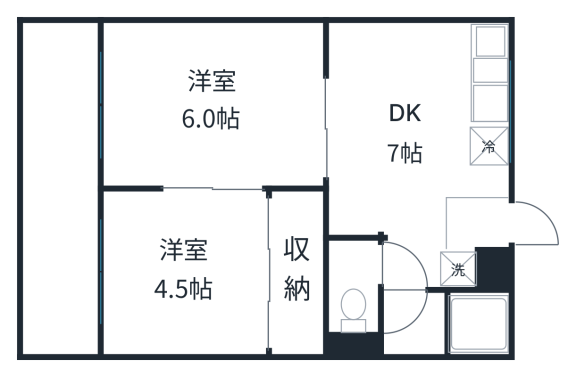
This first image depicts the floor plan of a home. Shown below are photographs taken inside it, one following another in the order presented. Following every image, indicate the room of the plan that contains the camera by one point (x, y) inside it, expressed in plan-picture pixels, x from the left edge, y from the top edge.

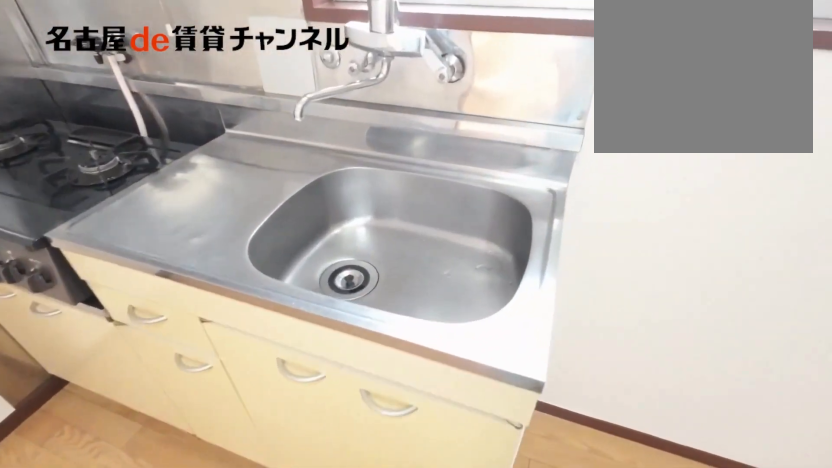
(487, 97)
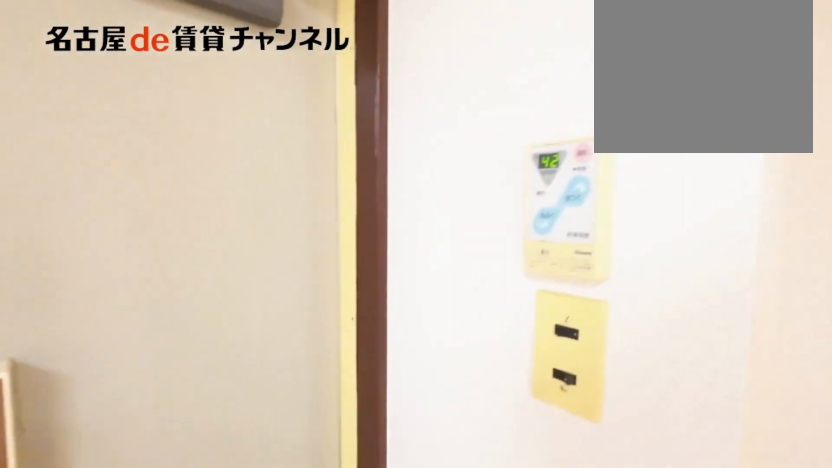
(426, 151)
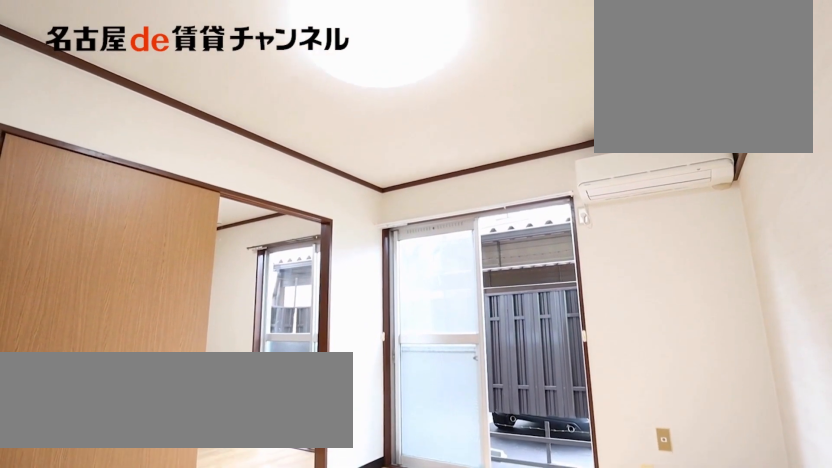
(213, 105)
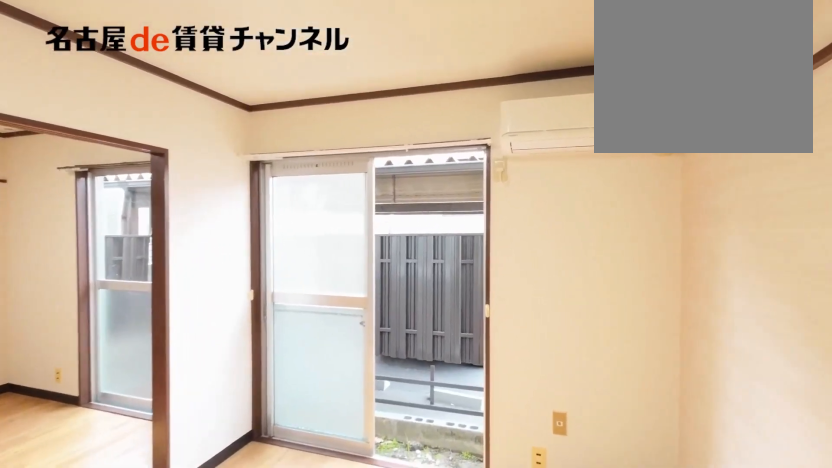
(213, 105)
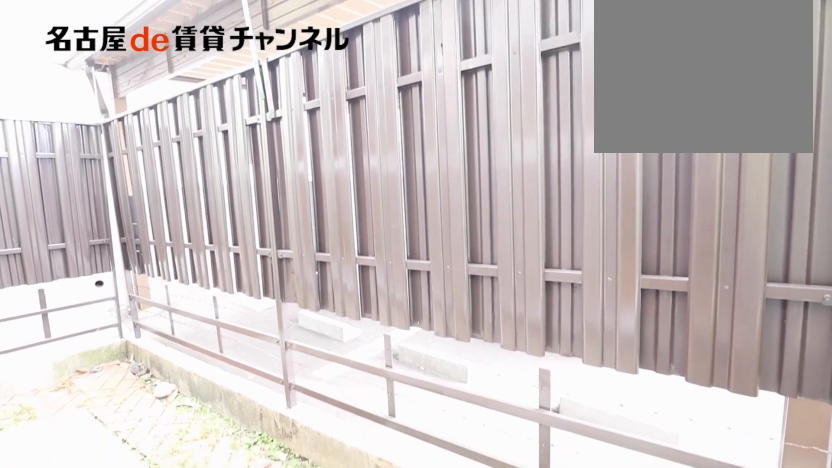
(67, 190)
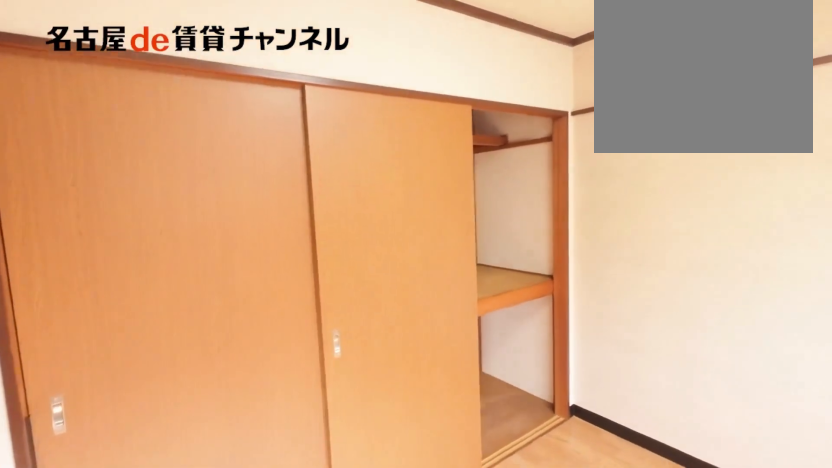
(184, 275)
